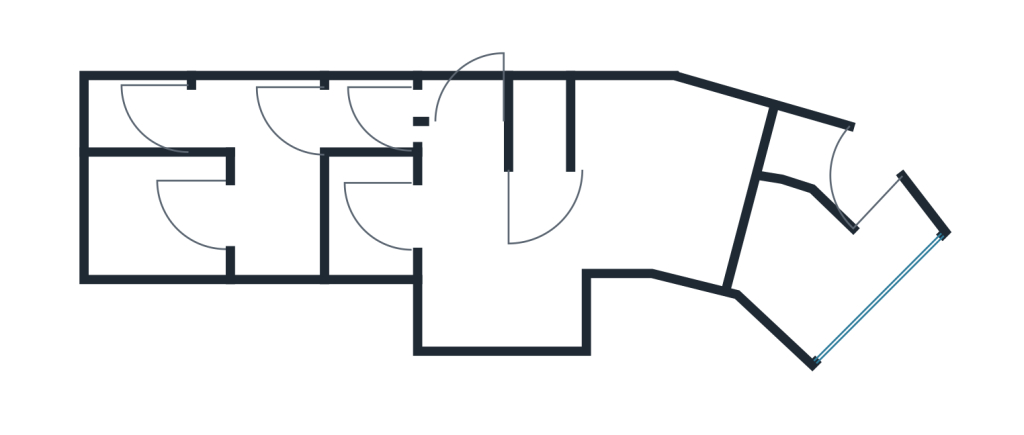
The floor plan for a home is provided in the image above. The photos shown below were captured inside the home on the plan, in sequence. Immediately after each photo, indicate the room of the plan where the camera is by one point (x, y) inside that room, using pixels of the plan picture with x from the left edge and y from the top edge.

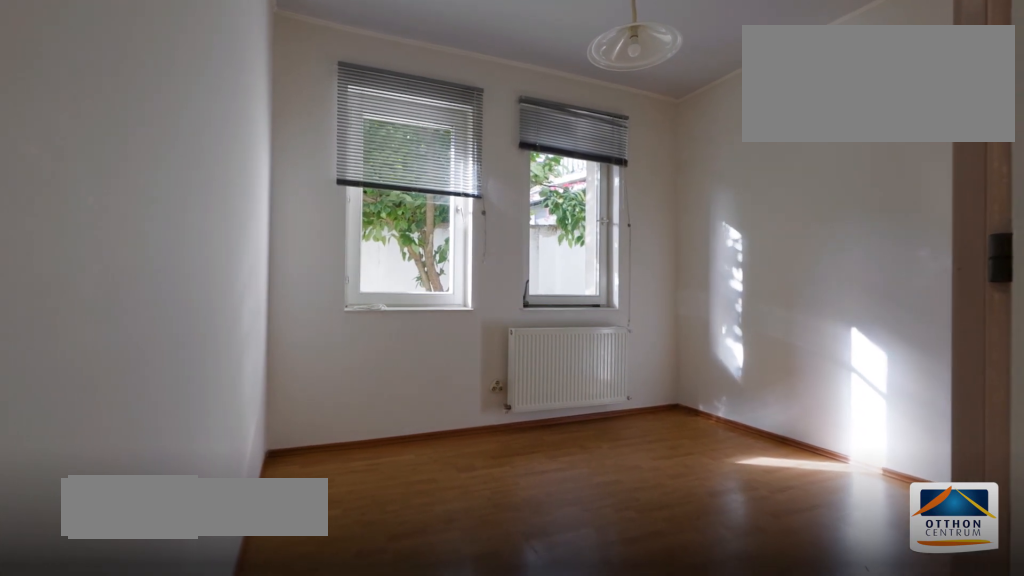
(155, 214)
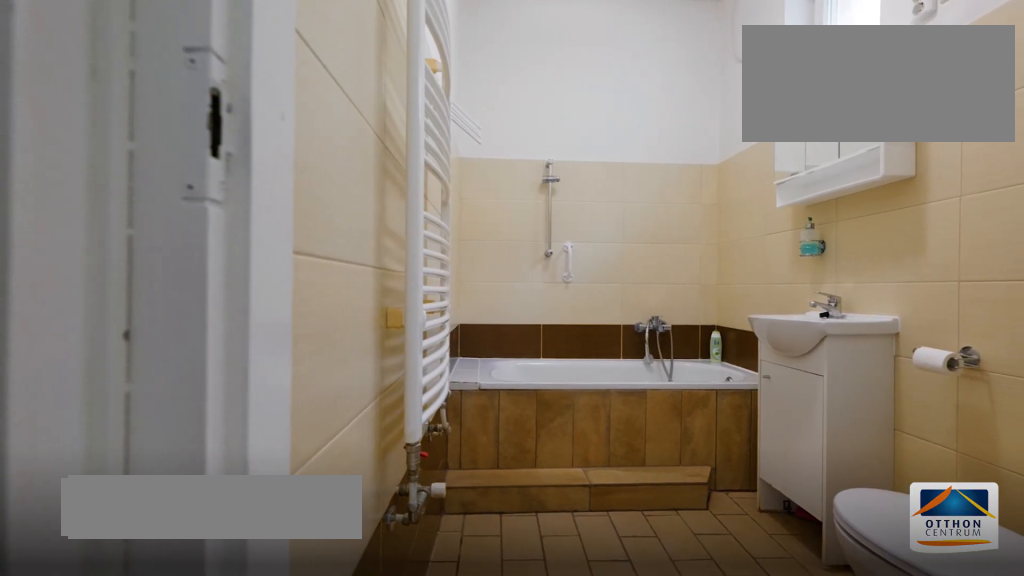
(150, 111)
